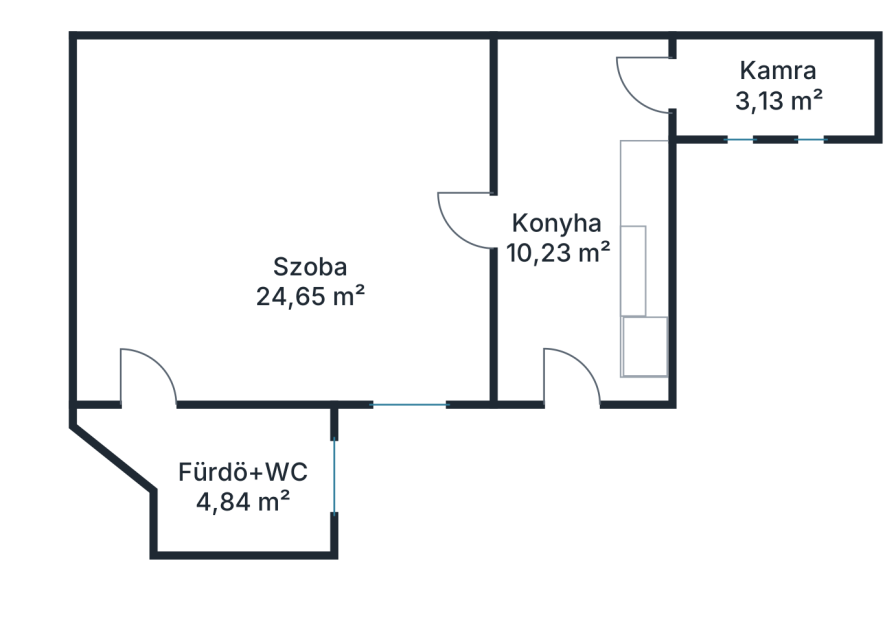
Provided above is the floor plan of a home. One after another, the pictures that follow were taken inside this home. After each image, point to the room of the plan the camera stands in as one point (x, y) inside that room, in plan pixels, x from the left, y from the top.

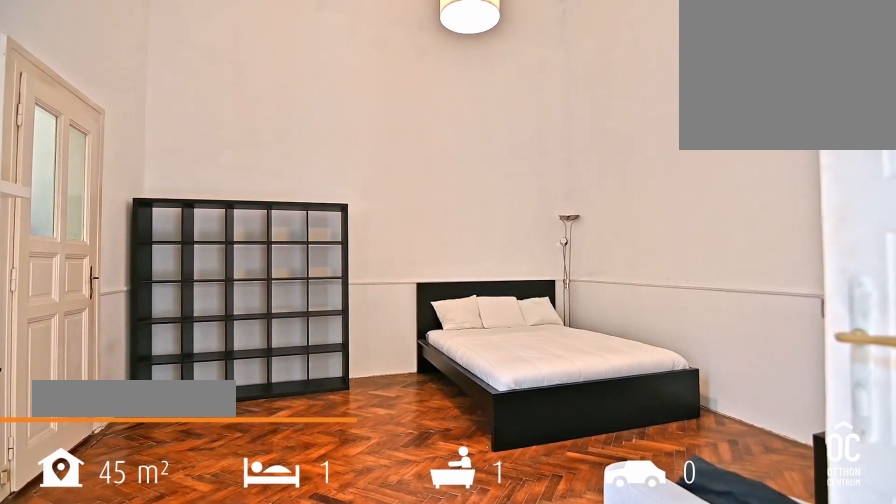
(284, 189)
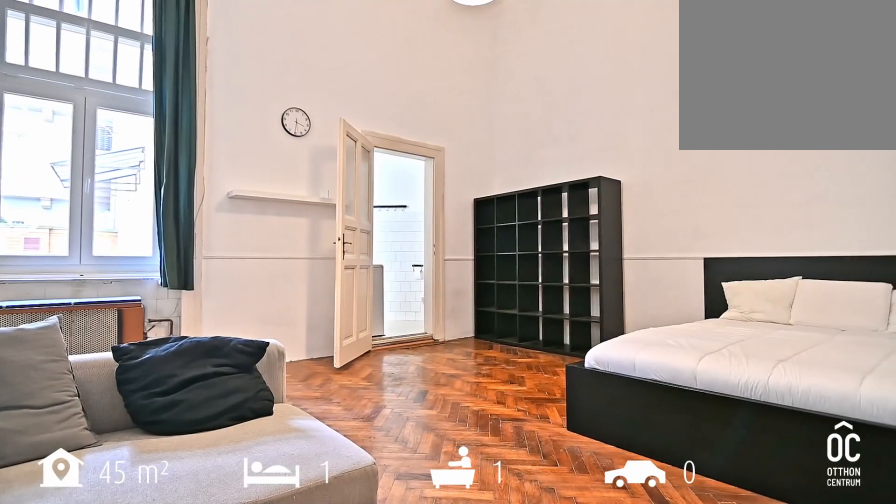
(284, 190)
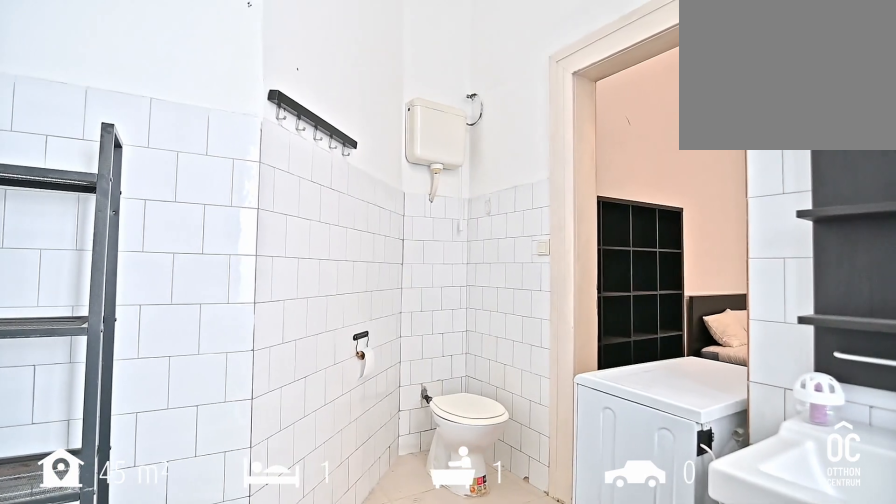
(241, 477)
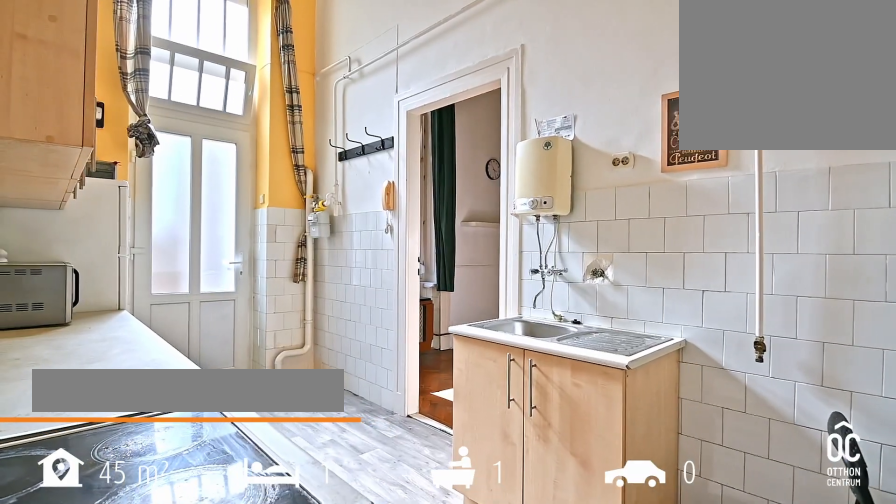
(557, 190)
